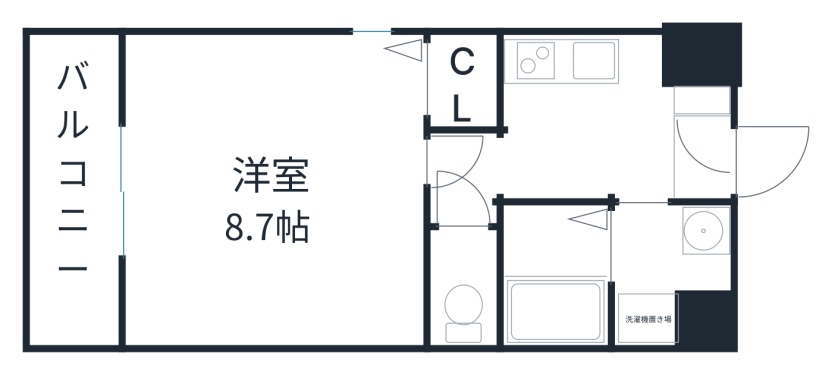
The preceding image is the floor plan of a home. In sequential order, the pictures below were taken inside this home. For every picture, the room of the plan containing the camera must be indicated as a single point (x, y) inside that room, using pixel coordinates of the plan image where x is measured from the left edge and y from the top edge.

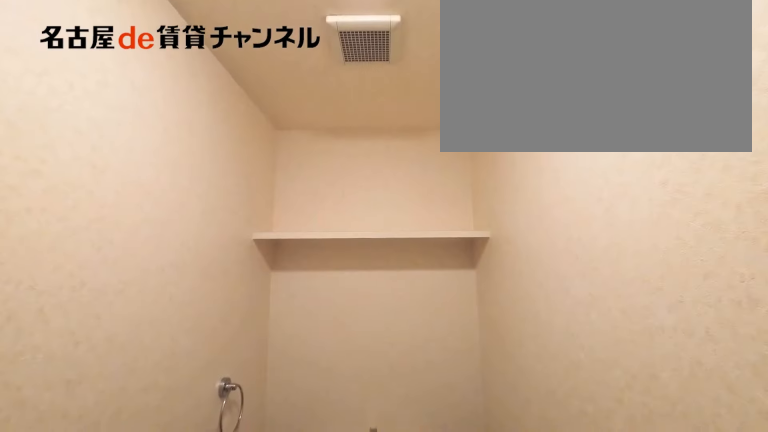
(464, 287)
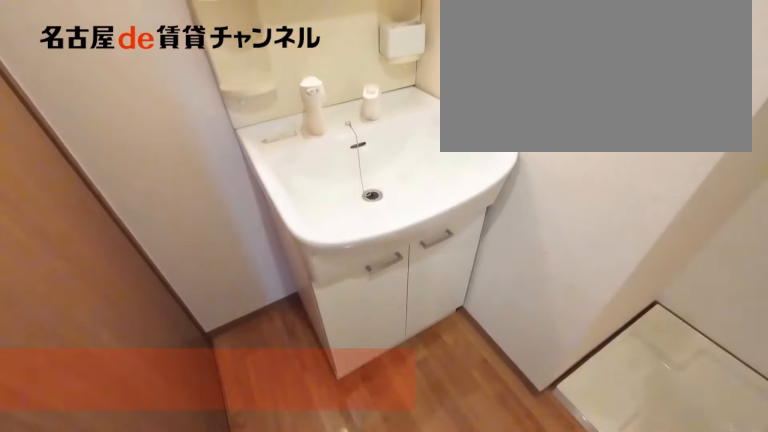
(673, 273)
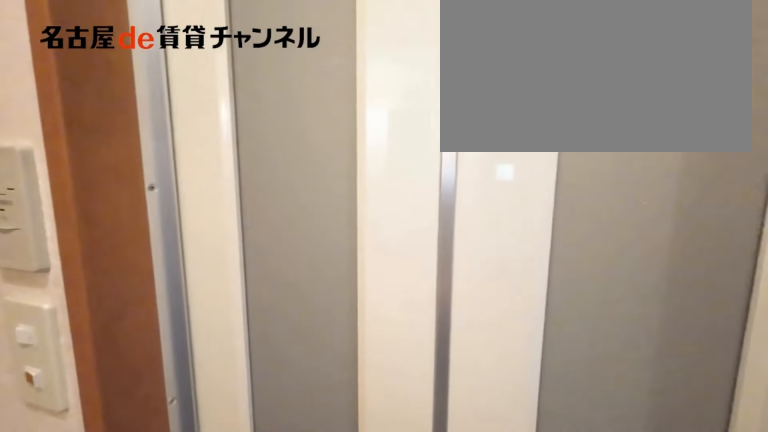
(673, 273)
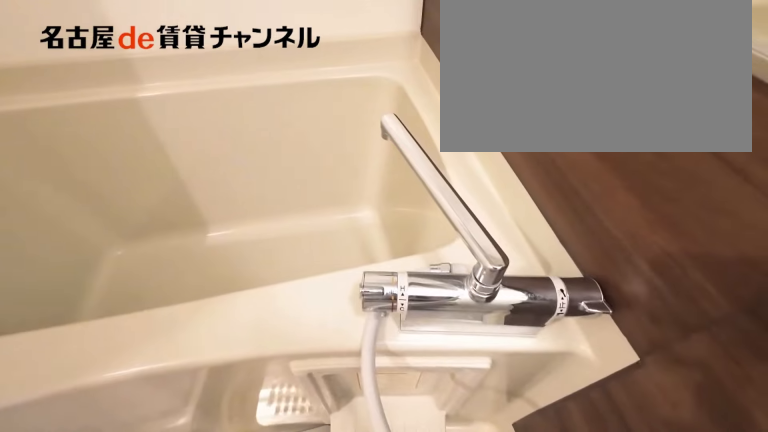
(551, 272)
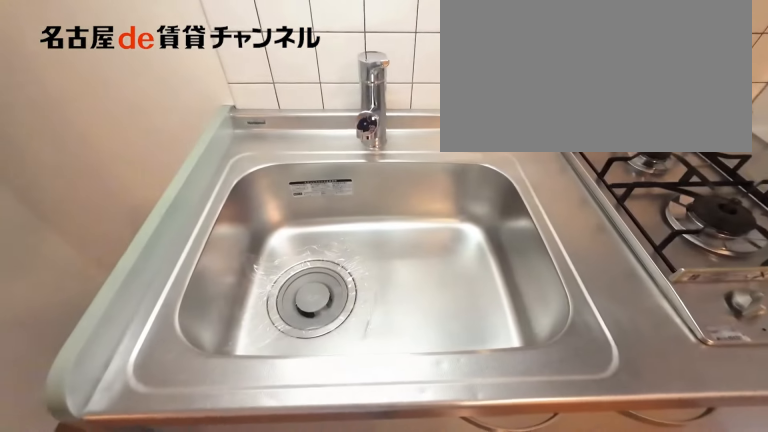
(580, 60)
